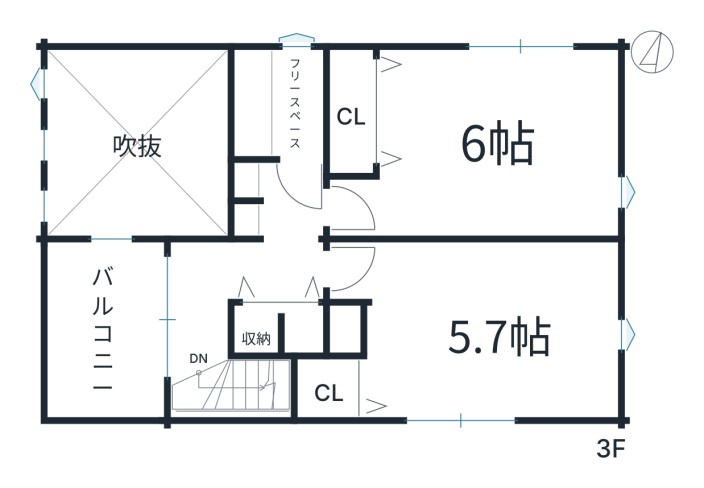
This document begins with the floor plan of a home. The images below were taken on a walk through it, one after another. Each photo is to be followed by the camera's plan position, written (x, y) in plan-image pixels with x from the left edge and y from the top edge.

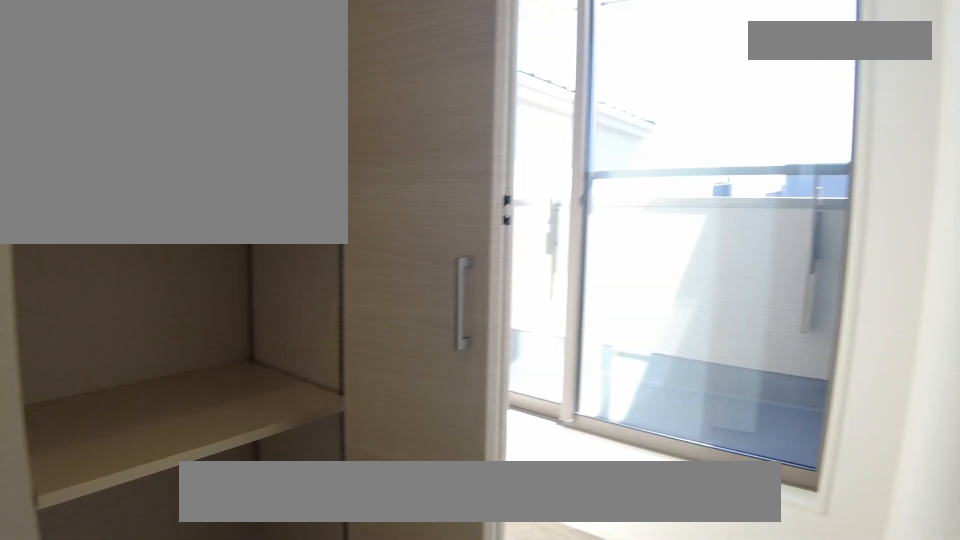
(279, 298)
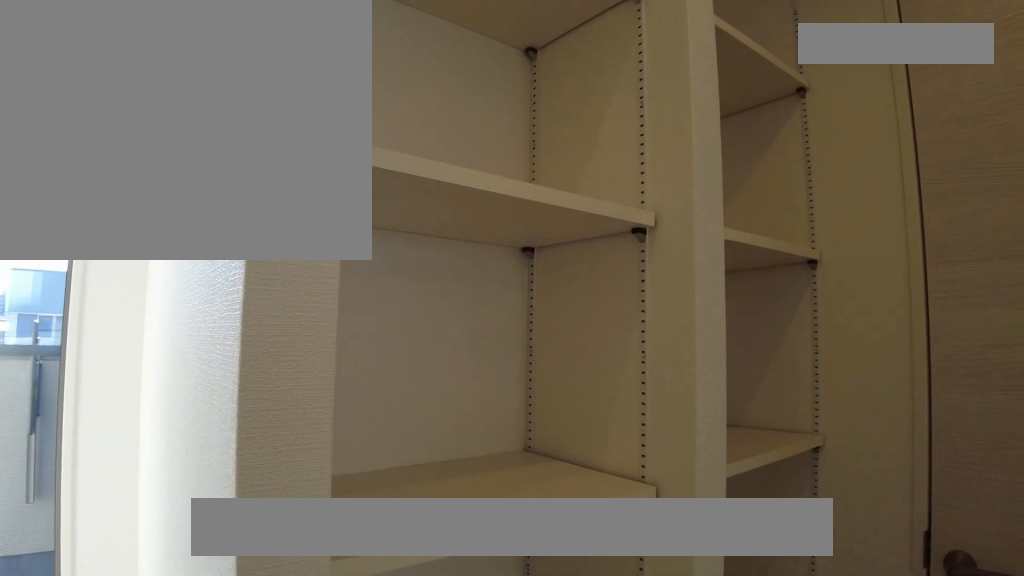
(277, 306)
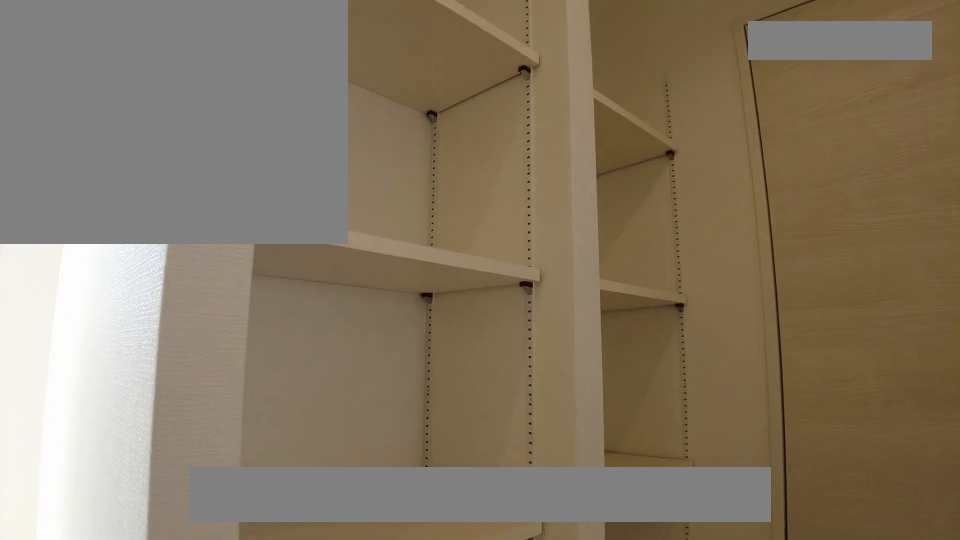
(286, 302)
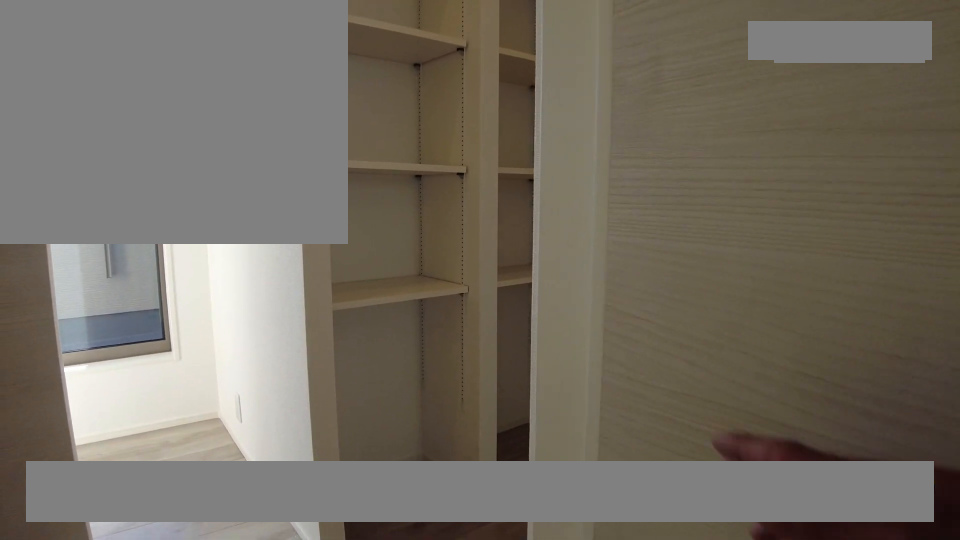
(273, 306)
